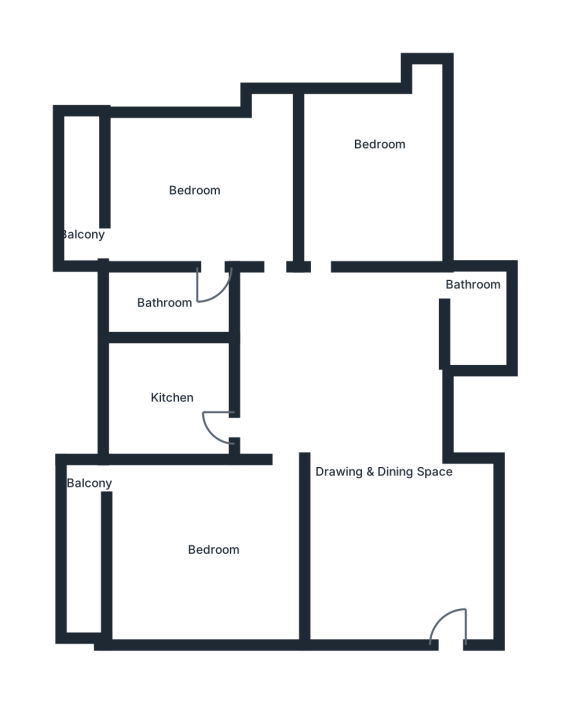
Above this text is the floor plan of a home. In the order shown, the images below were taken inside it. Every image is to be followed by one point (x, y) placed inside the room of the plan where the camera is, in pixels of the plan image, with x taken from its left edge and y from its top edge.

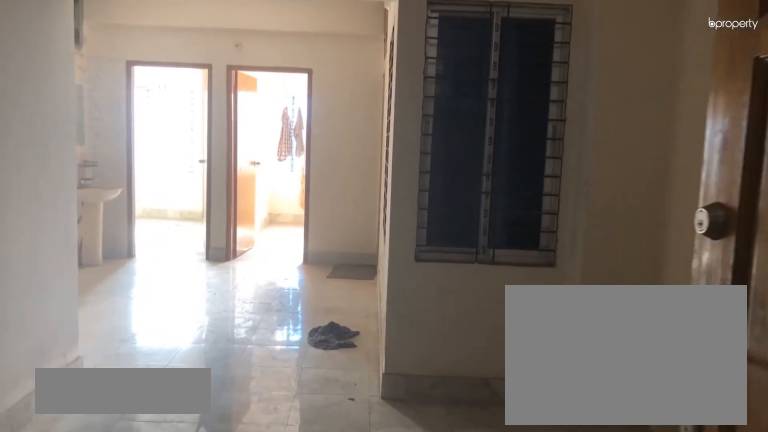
(379, 466)
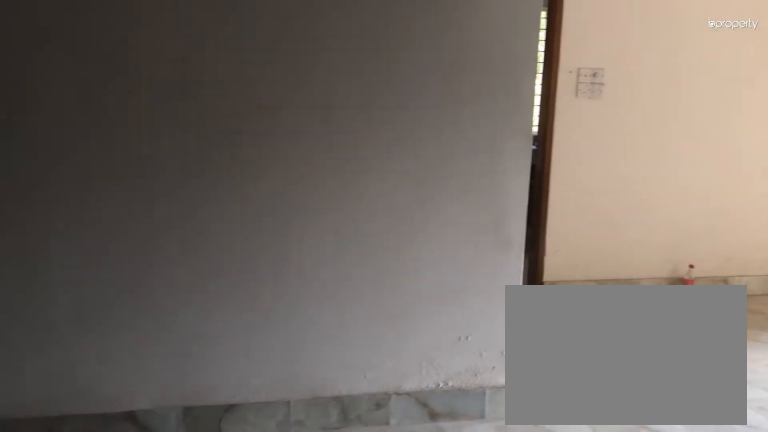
(379, 466)
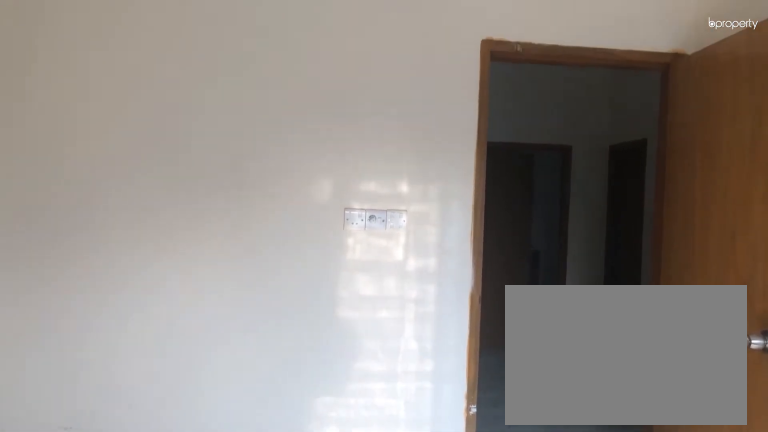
(365, 181)
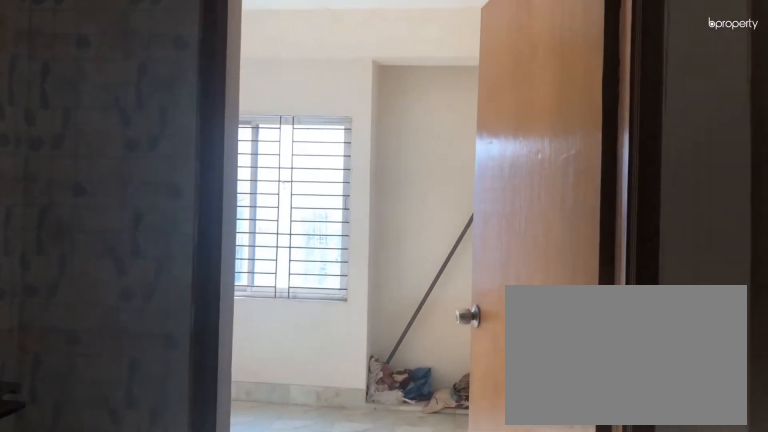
(276, 245)
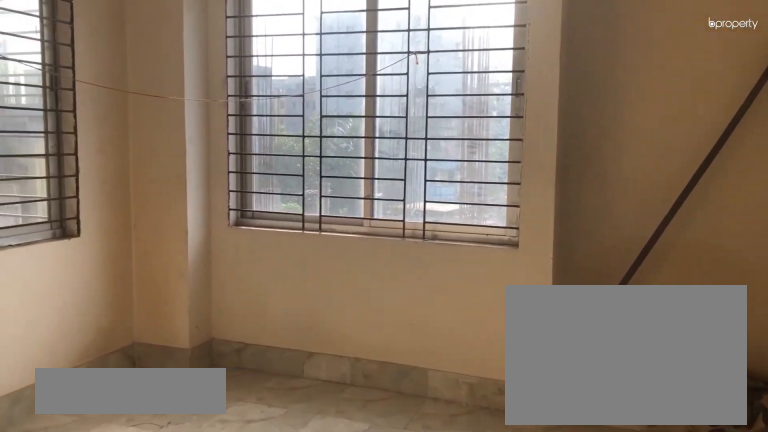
(186, 190)
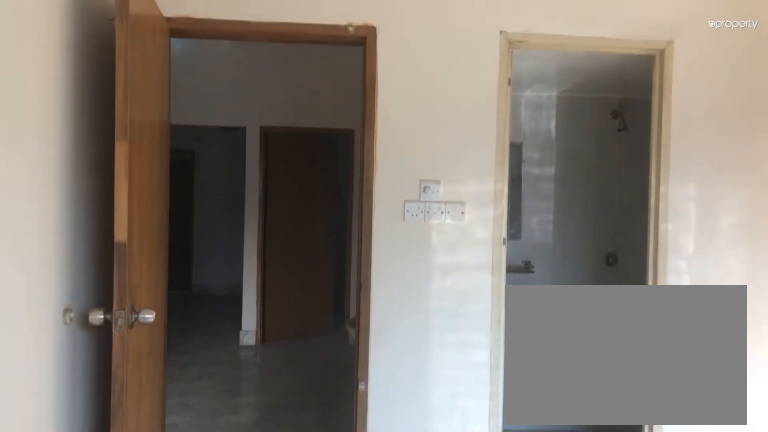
(181, 197)
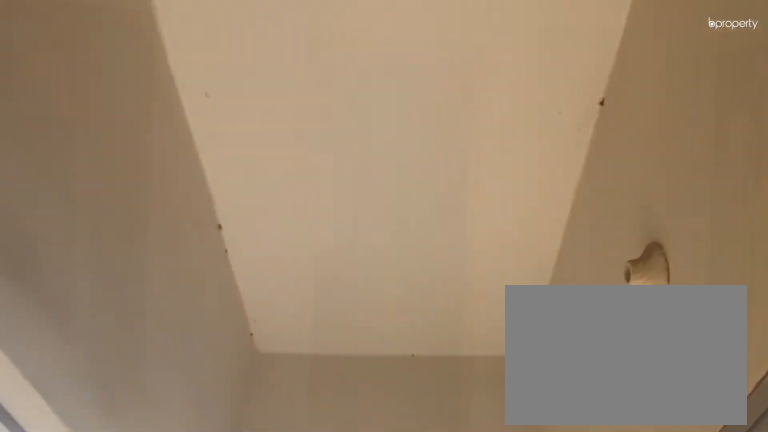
(79, 210)
